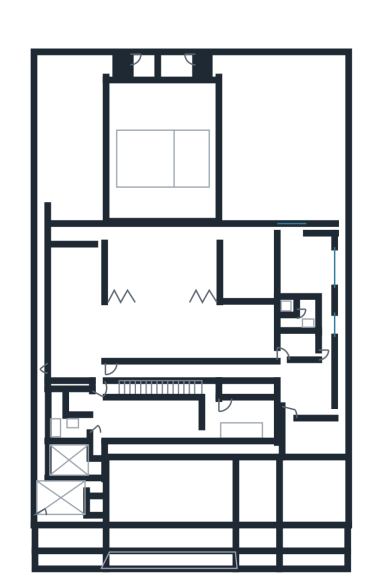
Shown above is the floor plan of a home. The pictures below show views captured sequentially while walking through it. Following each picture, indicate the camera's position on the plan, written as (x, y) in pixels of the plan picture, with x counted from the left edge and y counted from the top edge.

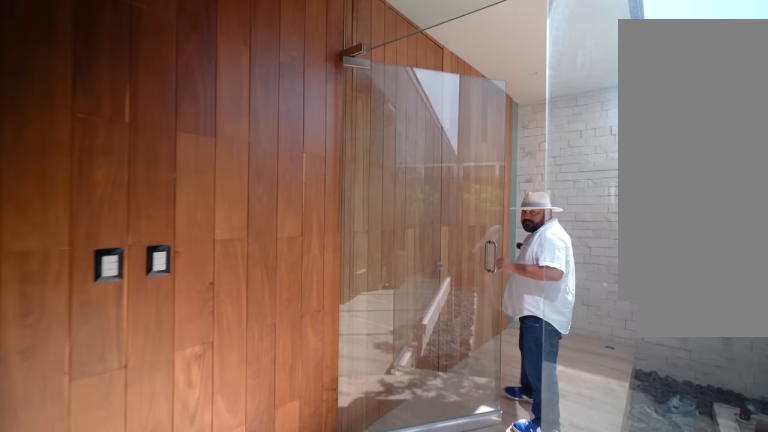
(191, 381)
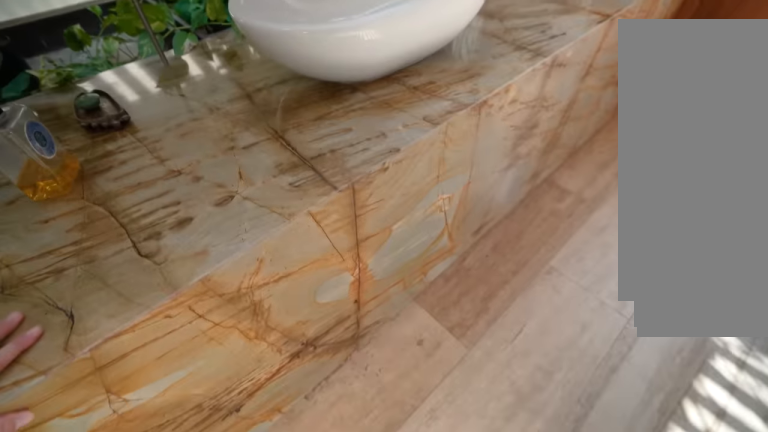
(226, 408)
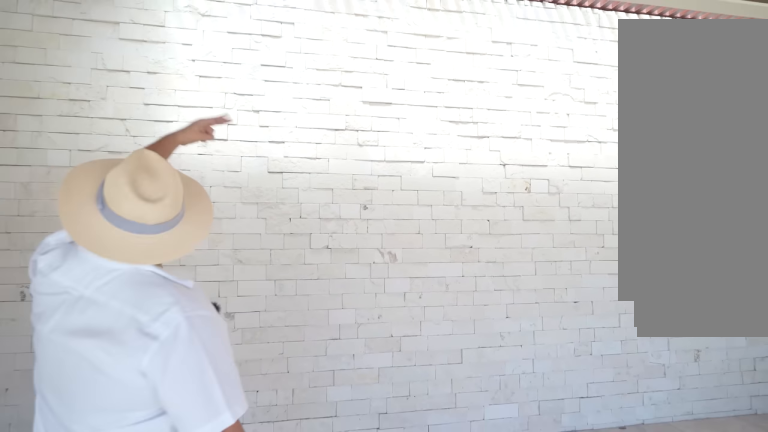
(135, 462)
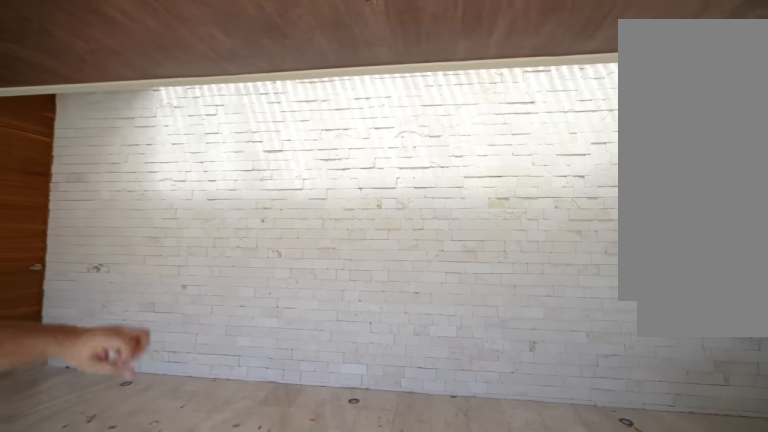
(150, 490)
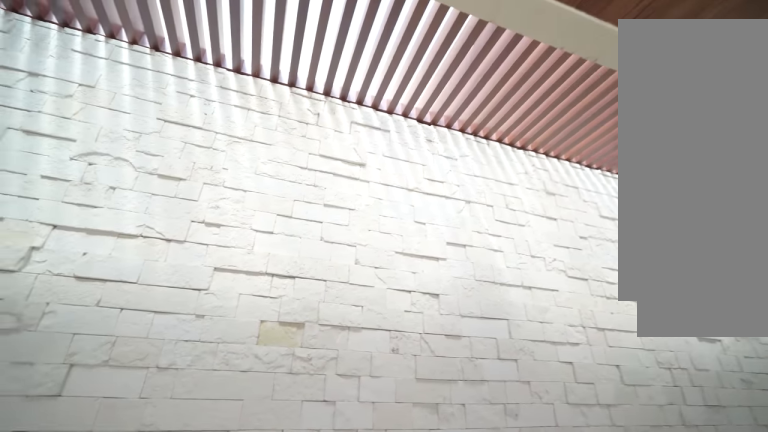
(144, 468)
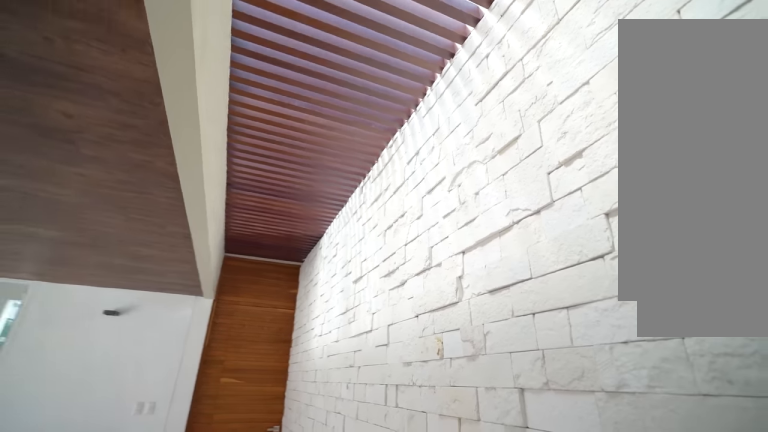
(149, 455)
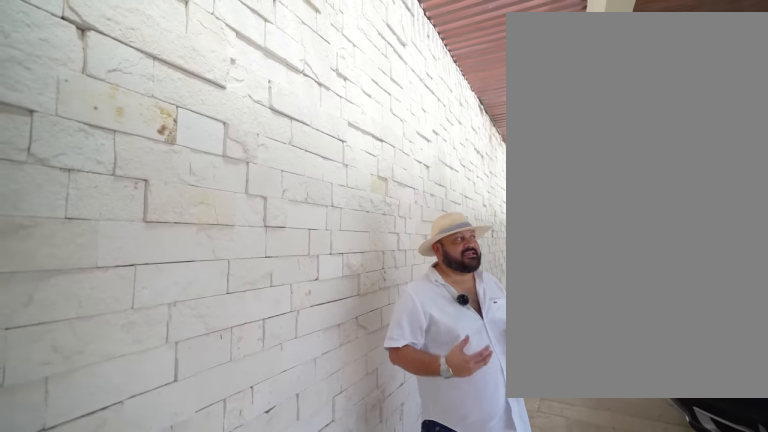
(145, 461)
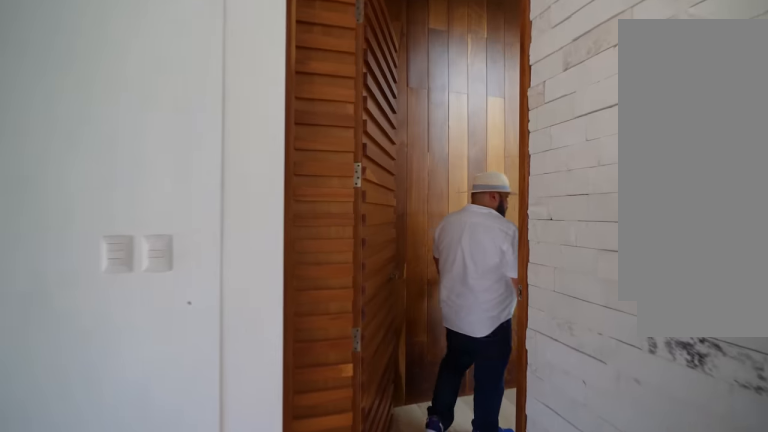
(130, 466)
